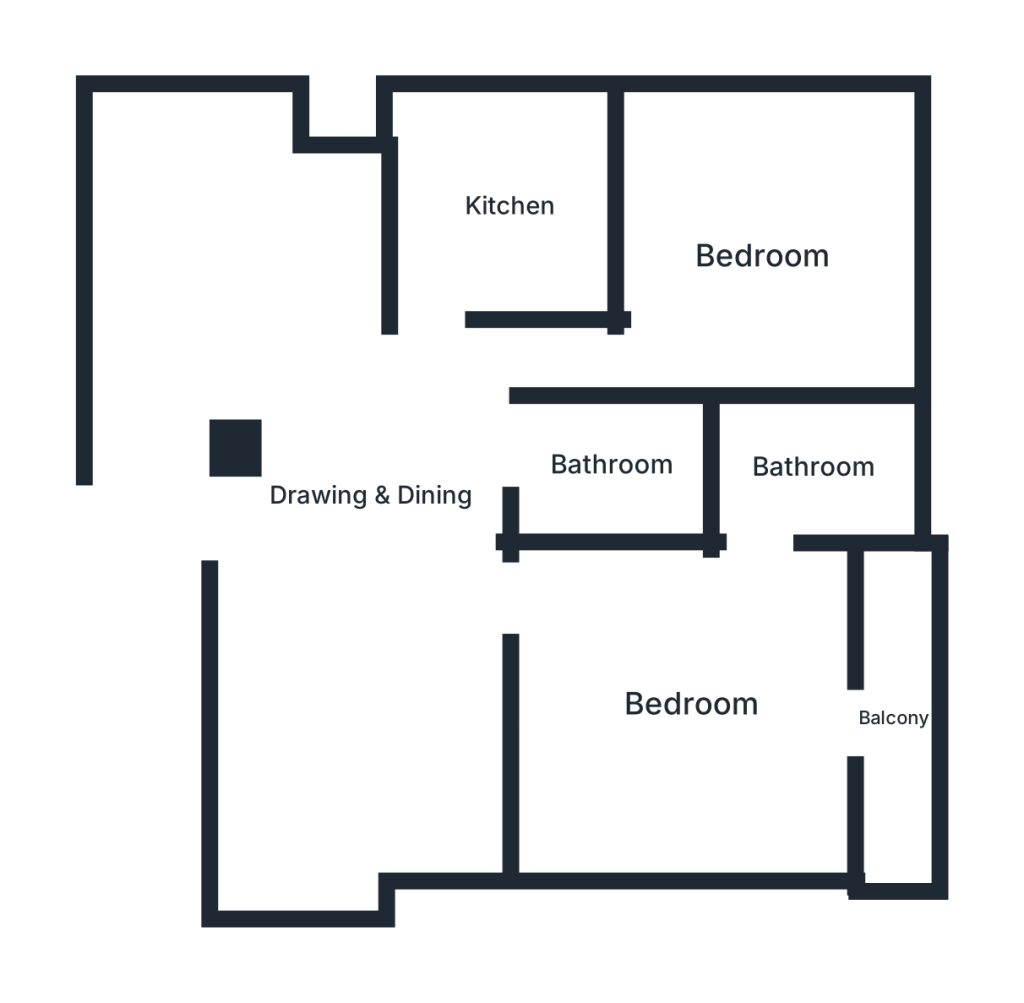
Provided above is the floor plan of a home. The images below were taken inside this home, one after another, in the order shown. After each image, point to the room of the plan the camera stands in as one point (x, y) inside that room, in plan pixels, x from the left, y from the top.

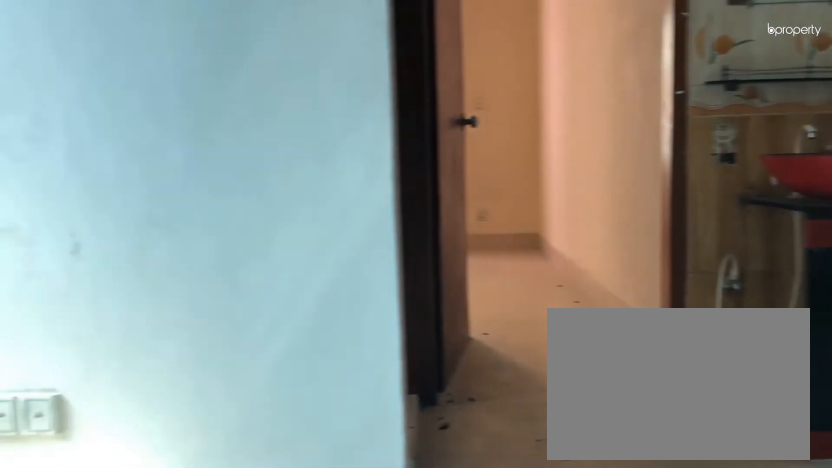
(368, 488)
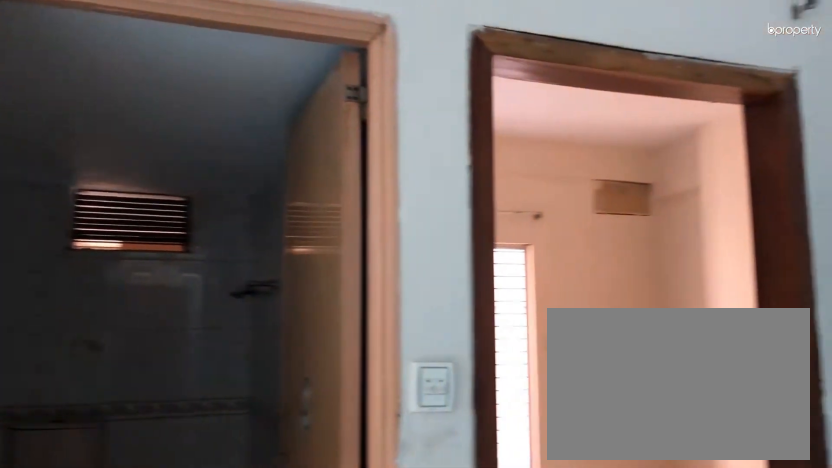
(369, 488)
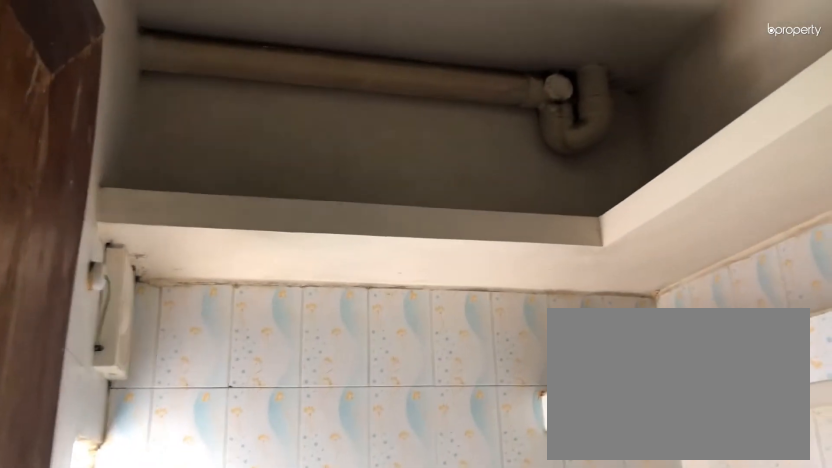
(508, 207)
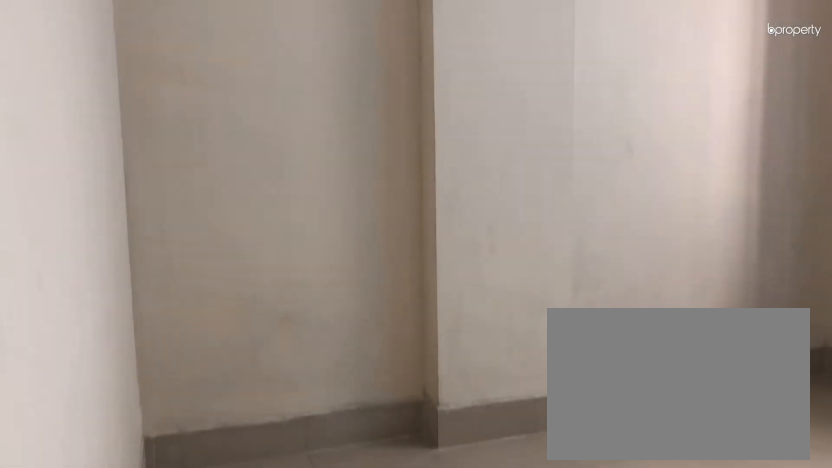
(763, 254)
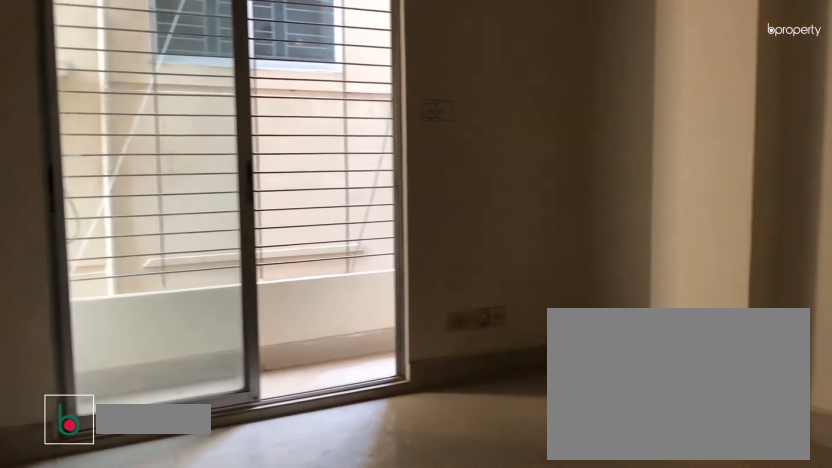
(685, 696)
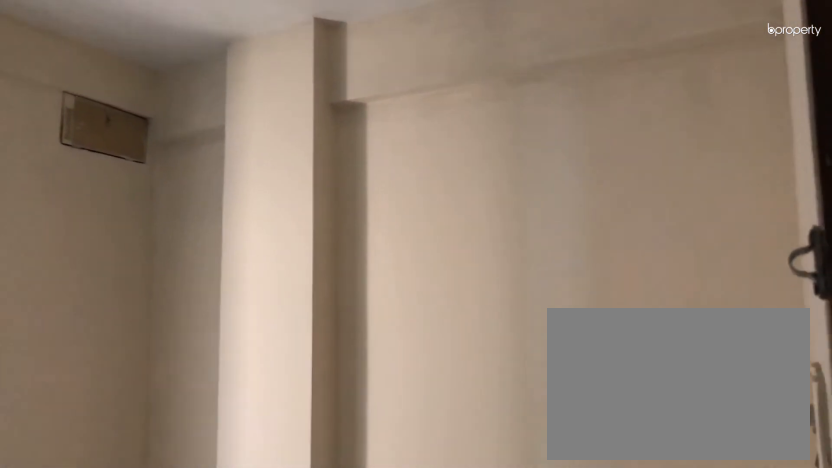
(686, 695)
